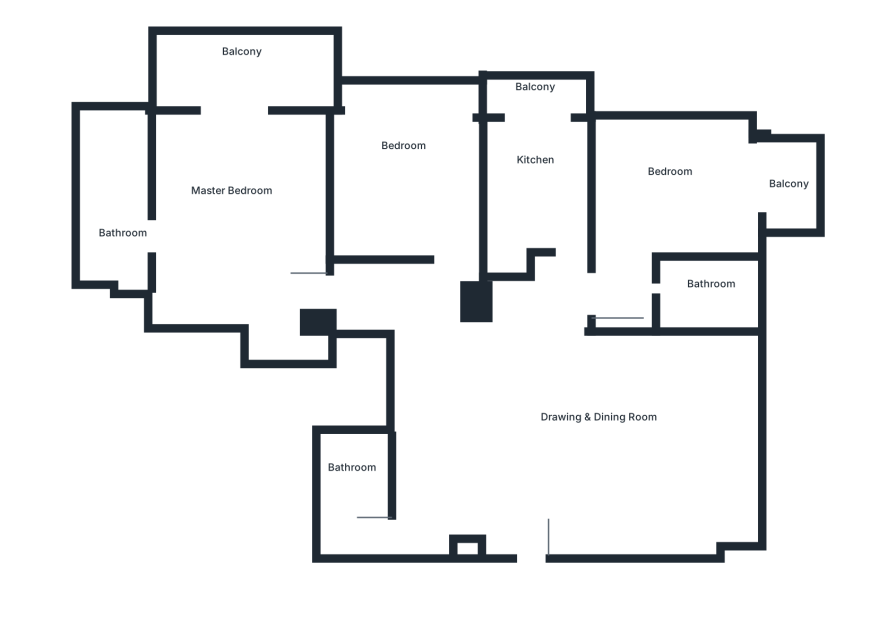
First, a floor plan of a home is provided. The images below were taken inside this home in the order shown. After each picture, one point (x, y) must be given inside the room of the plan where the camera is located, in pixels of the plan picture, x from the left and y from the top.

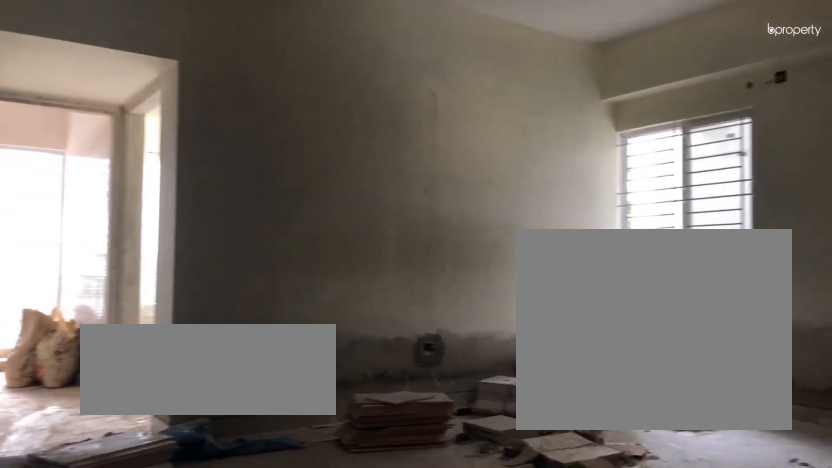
(547, 392)
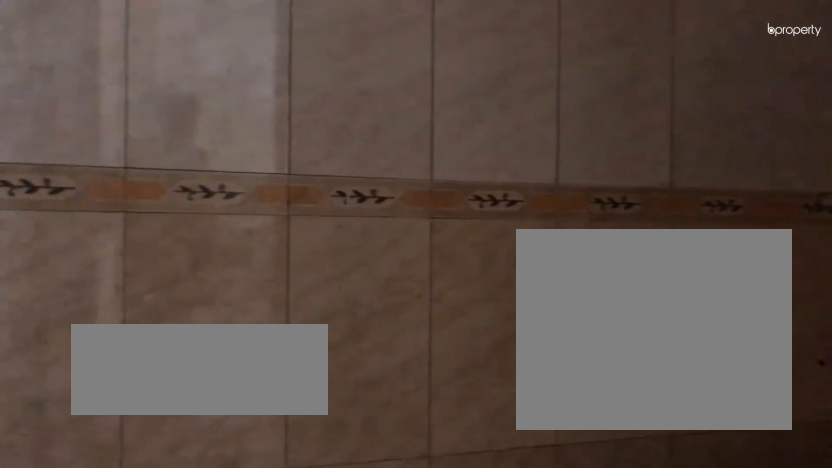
(355, 484)
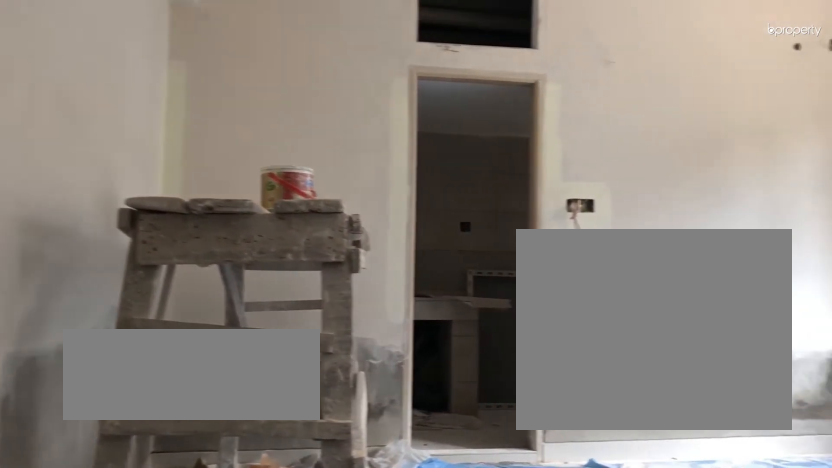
(247, 214)
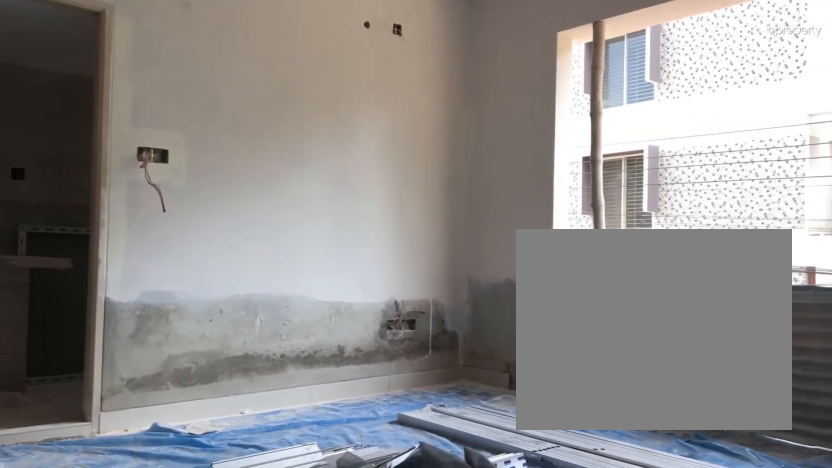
(247, 214)
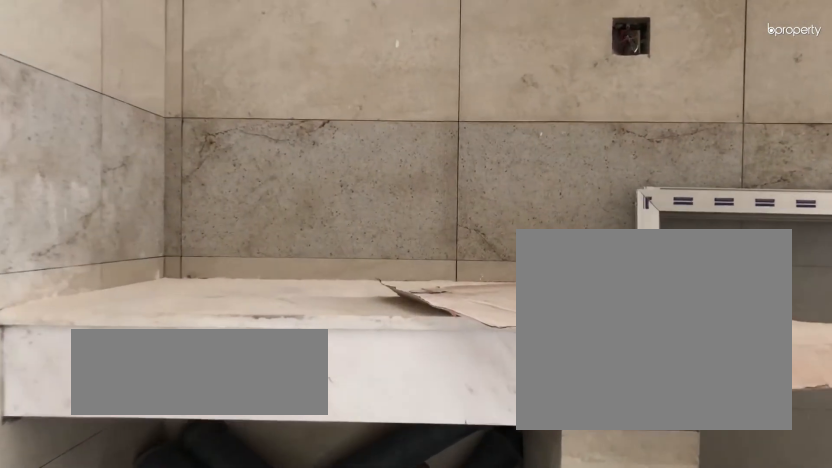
(114, 201)
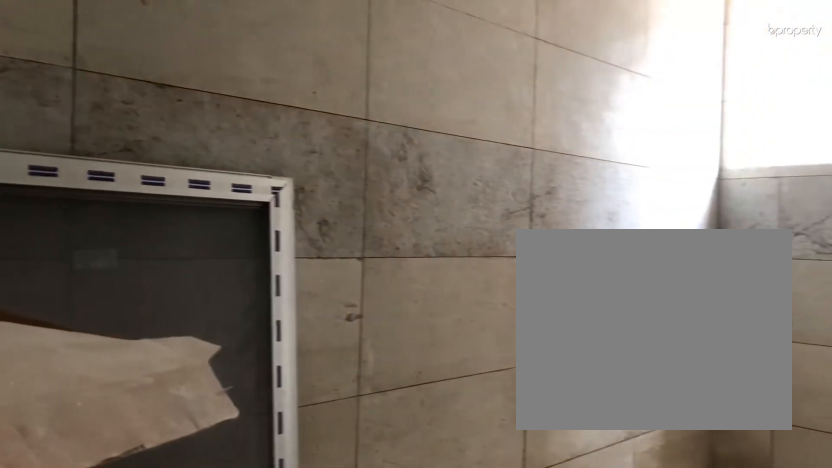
(114, 201)
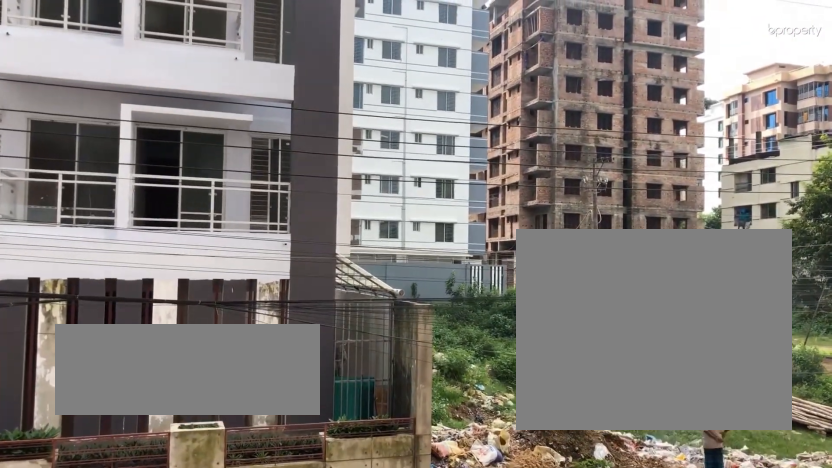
(247, 72)
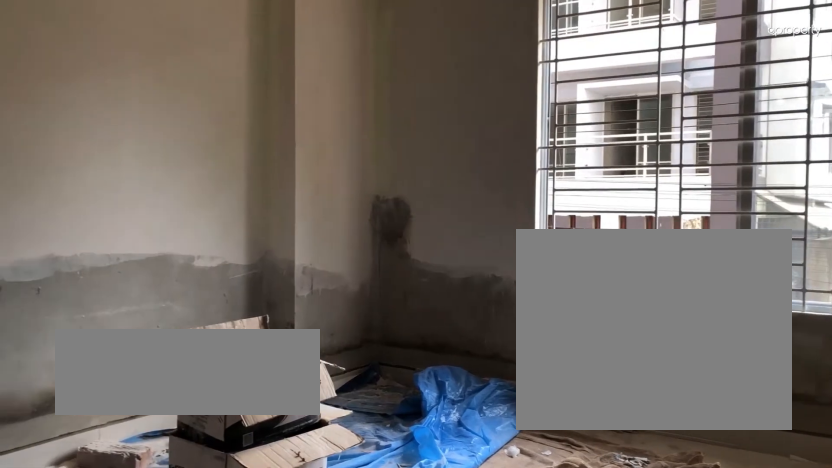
(407, 159)
